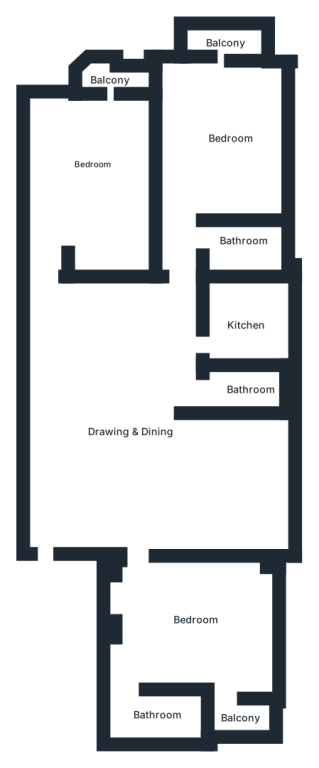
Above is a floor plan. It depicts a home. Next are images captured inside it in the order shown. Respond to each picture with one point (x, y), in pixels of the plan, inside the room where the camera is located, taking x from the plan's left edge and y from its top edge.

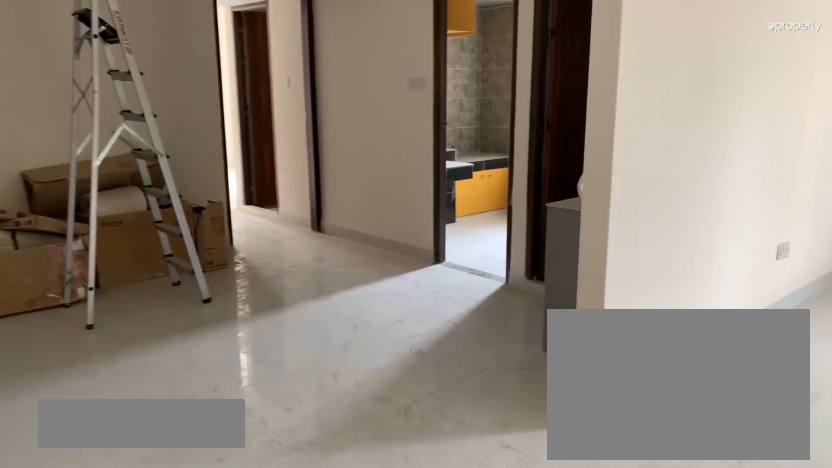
(138, 463)
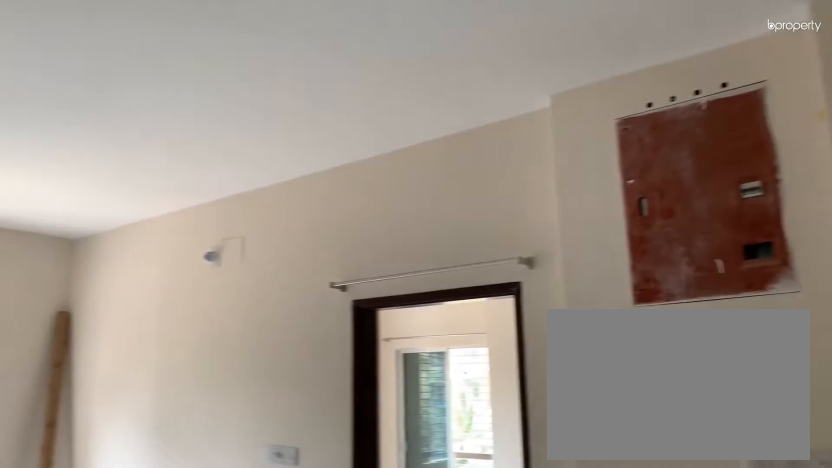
(138, 463)
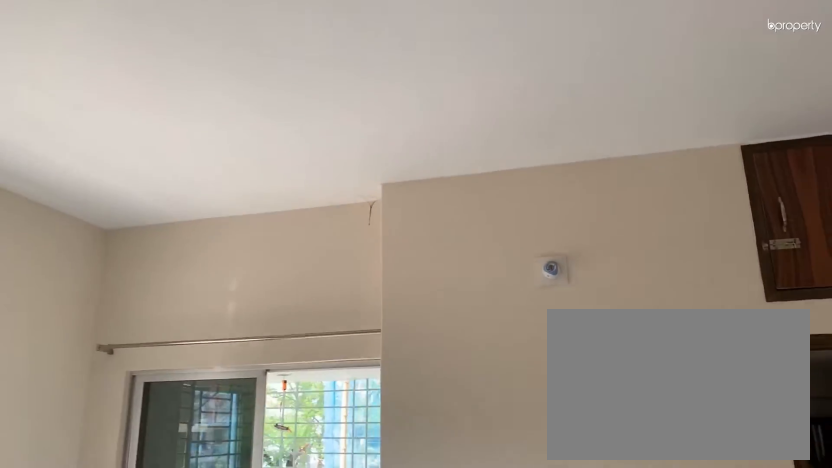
(192, 638)
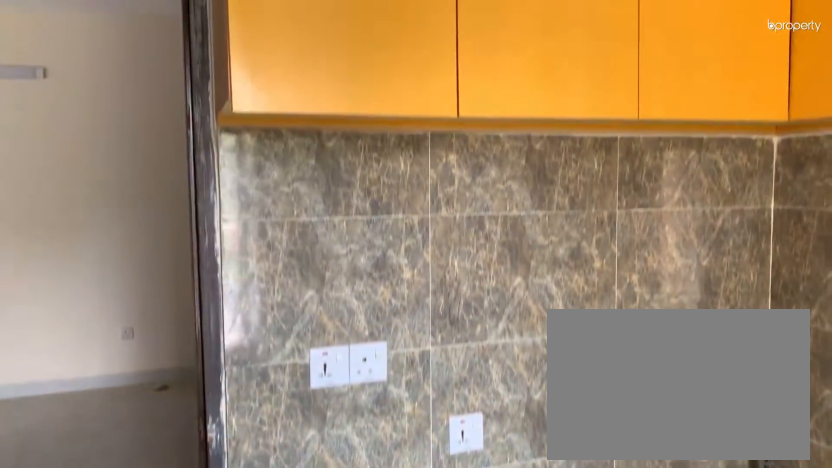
(248, 327)
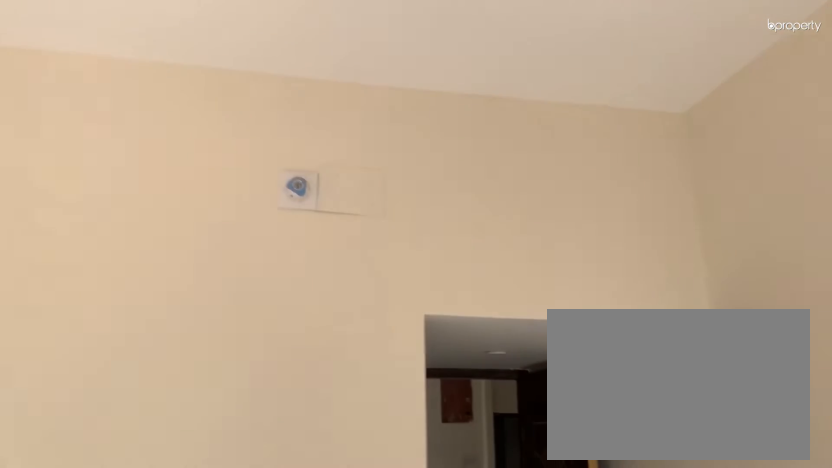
(222, 121)
